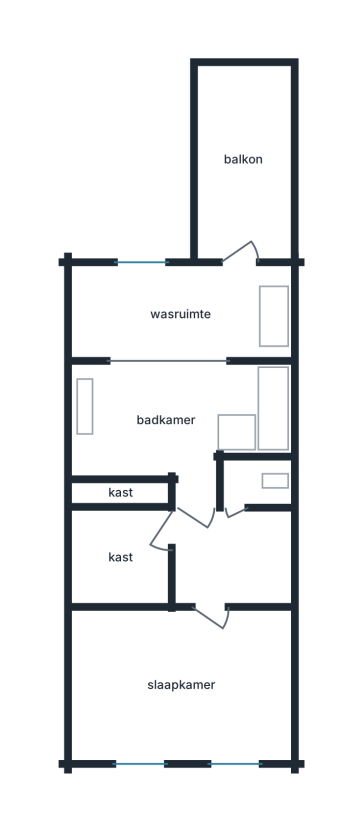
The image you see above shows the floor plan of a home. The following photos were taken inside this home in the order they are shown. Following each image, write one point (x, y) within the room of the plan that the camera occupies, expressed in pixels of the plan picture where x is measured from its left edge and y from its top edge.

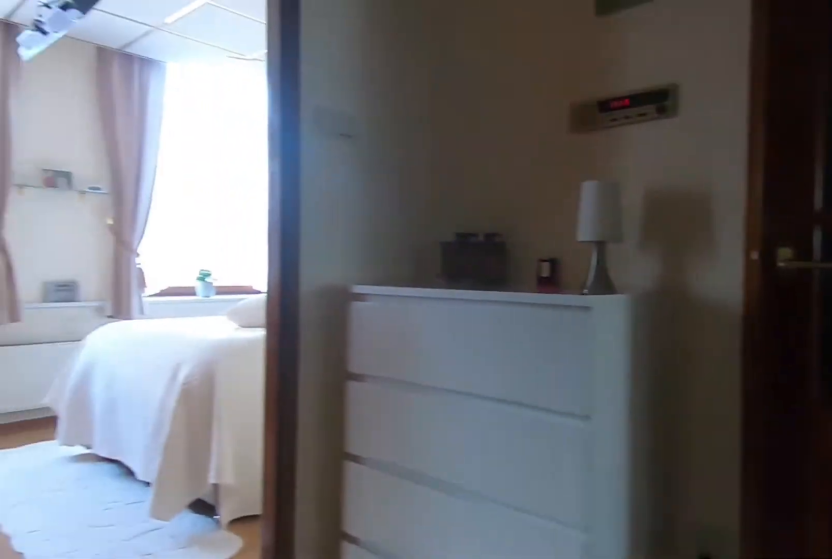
(215, 543)
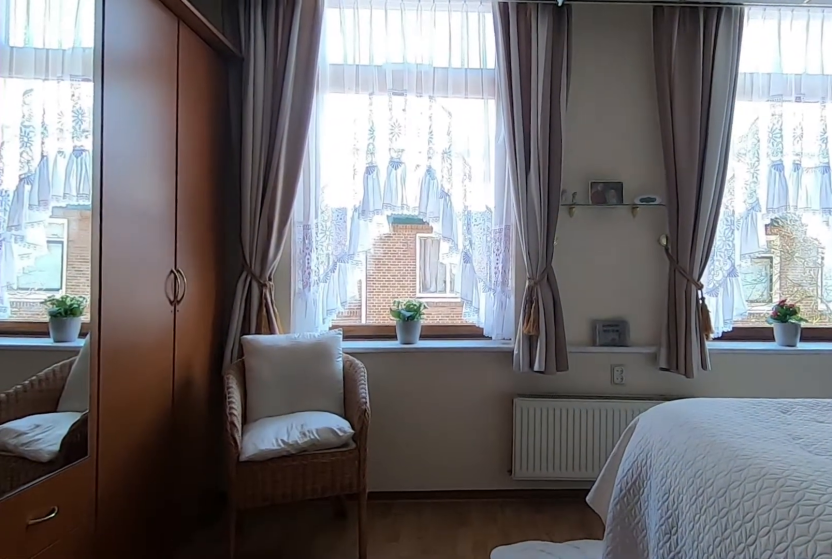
(179, 688)
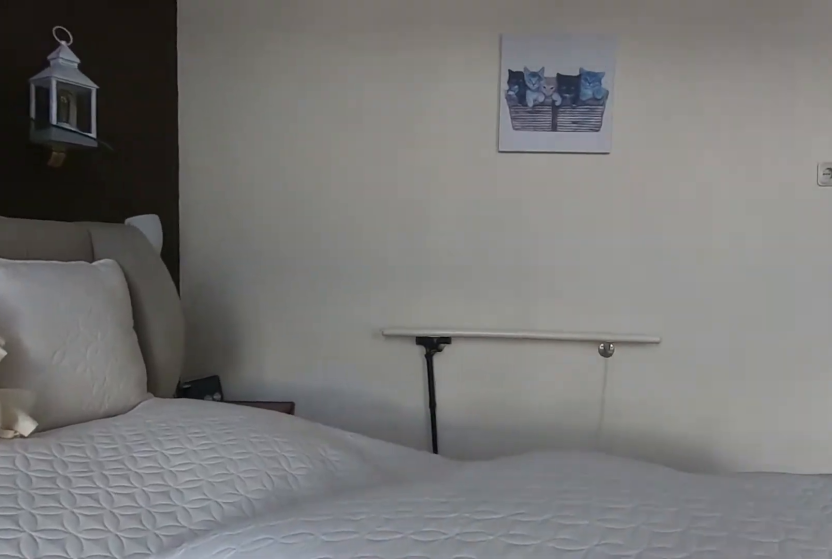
(179, 688)
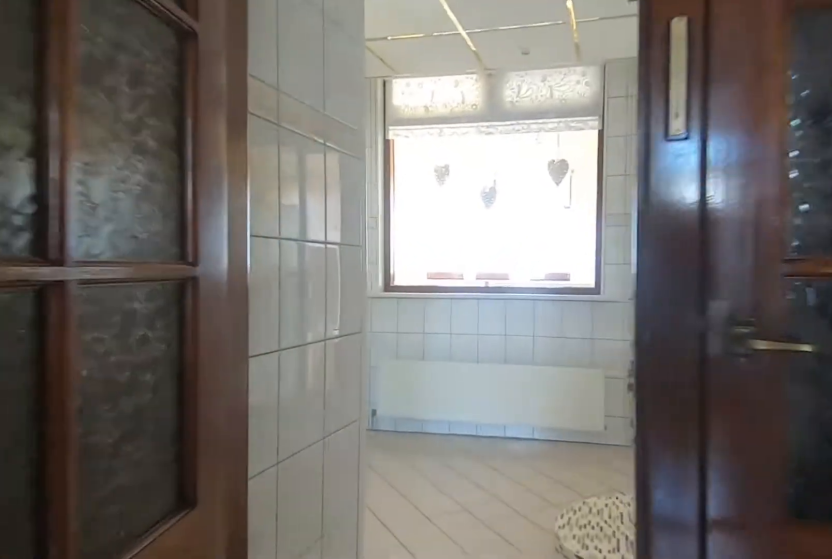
(215, 541)
